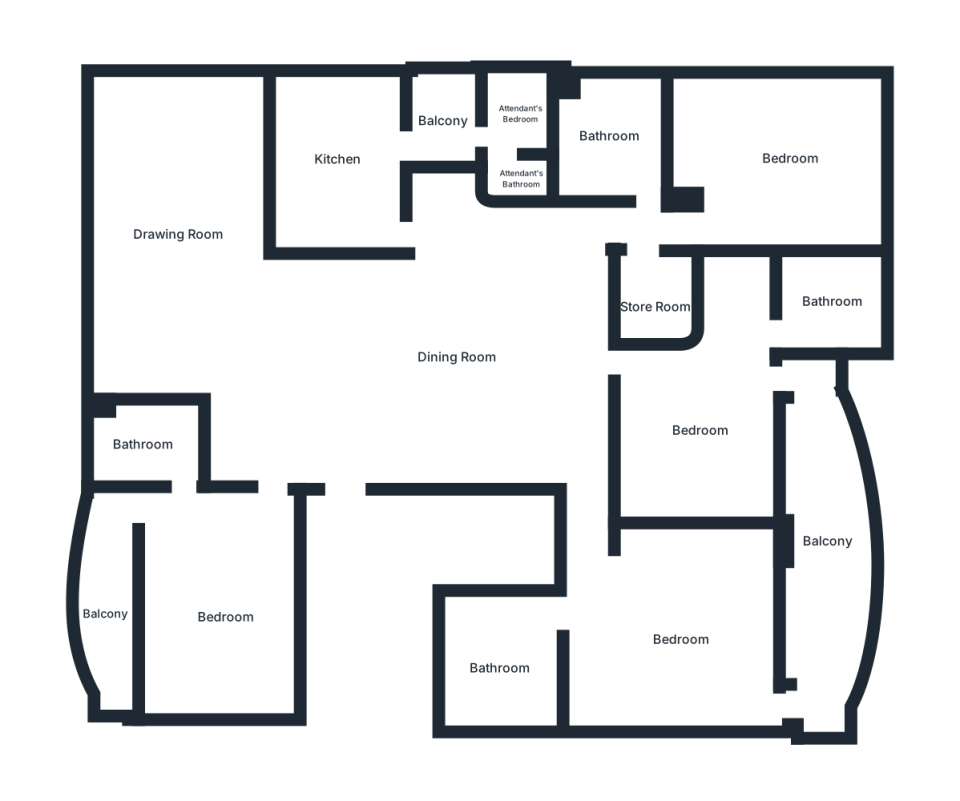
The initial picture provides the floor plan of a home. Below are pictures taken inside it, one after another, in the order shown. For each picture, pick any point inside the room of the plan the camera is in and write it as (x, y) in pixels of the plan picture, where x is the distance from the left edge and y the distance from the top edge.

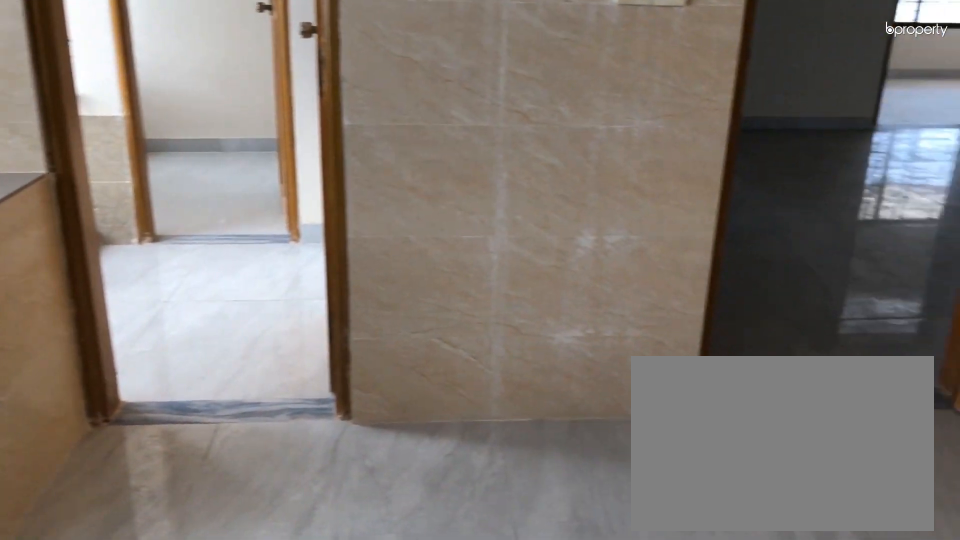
(338, 155)
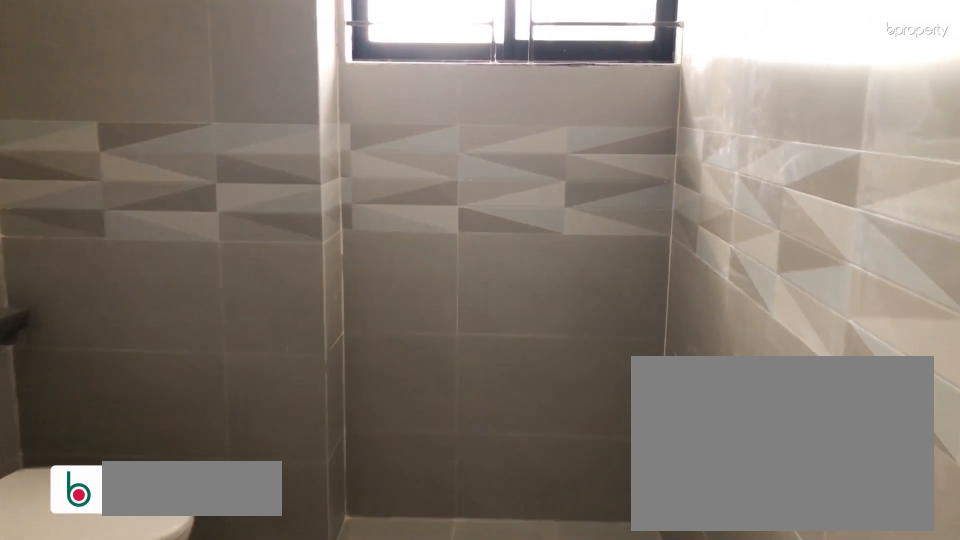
(613, 144)
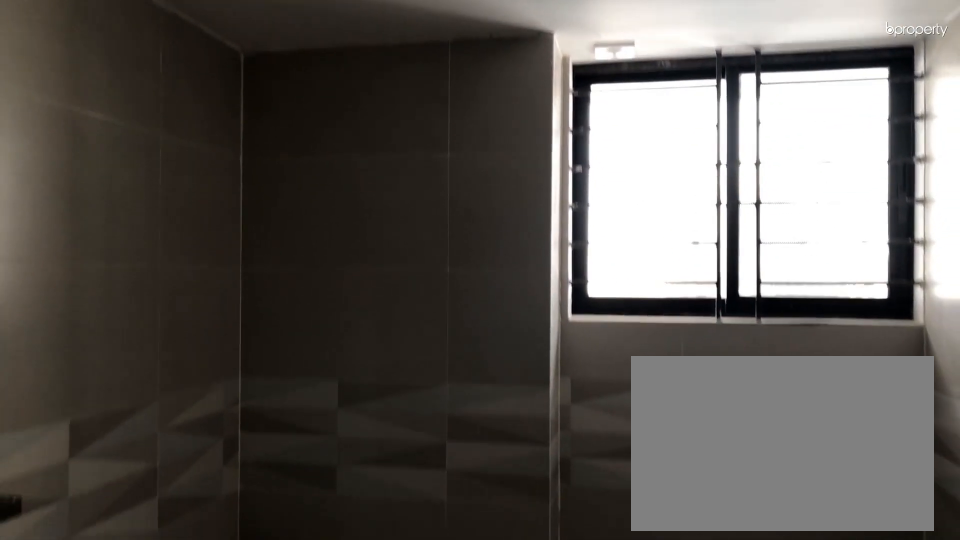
(613, 144)
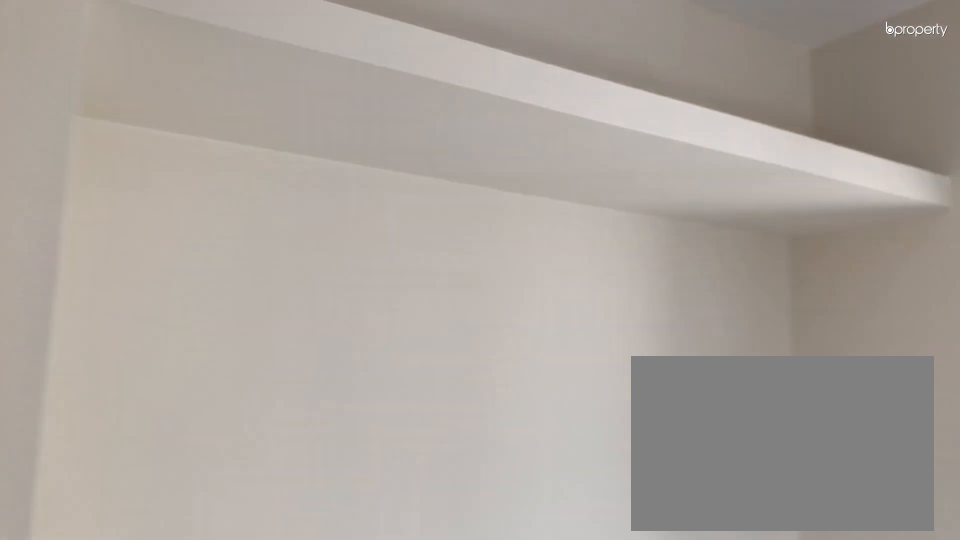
(776, 165)
